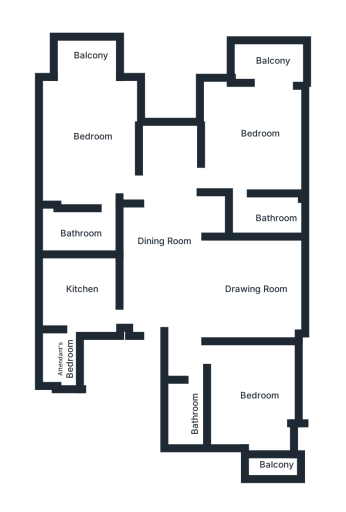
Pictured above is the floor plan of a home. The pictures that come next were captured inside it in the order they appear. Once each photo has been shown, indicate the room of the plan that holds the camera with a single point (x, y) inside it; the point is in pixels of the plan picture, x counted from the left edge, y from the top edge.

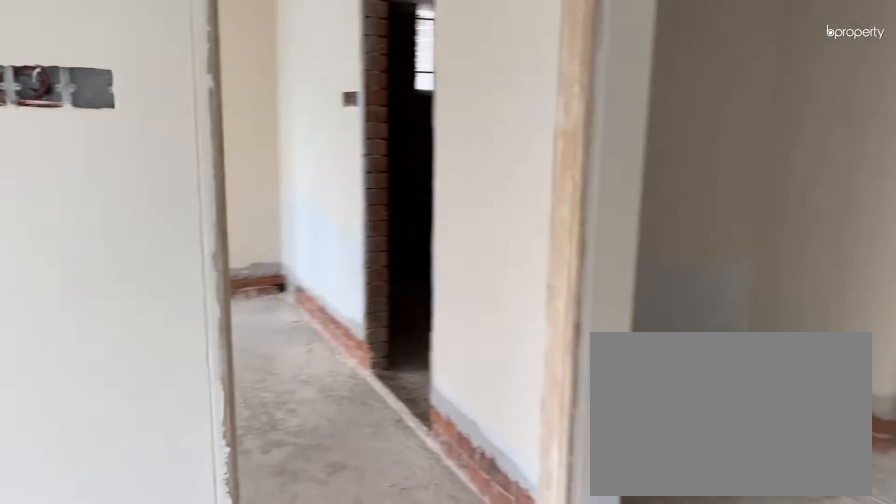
(174, 257)
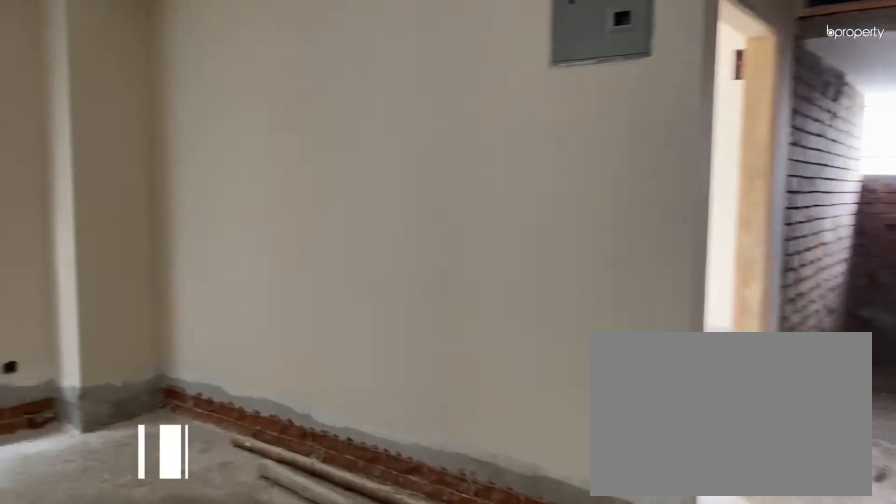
(246, 289)
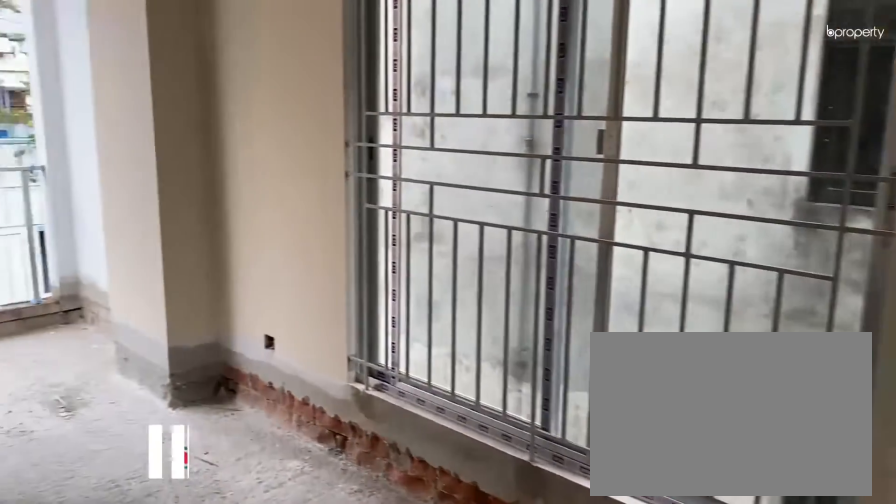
(249, 133)
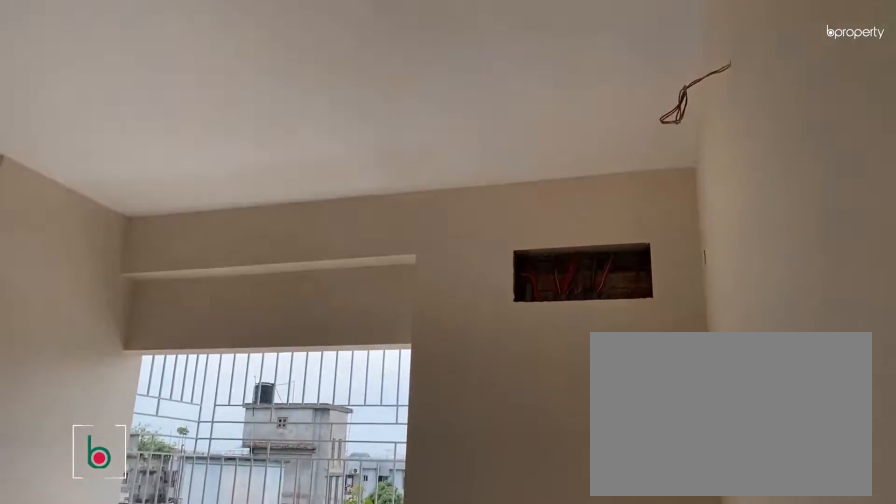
(258, 395)
